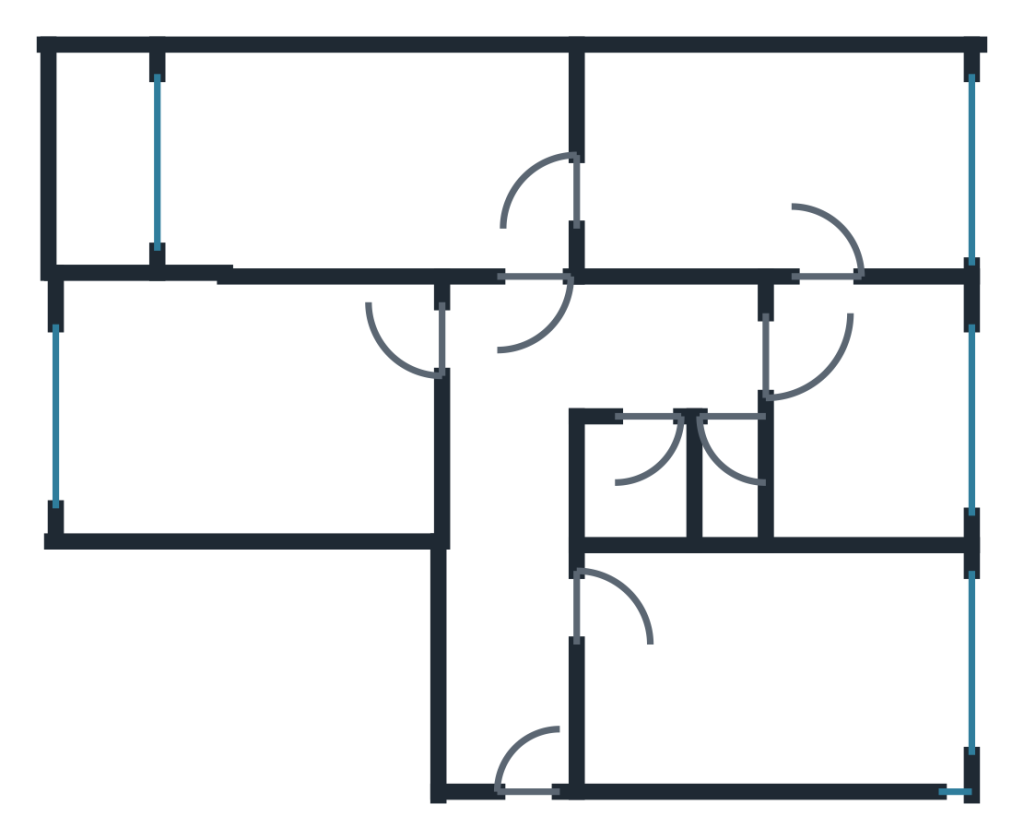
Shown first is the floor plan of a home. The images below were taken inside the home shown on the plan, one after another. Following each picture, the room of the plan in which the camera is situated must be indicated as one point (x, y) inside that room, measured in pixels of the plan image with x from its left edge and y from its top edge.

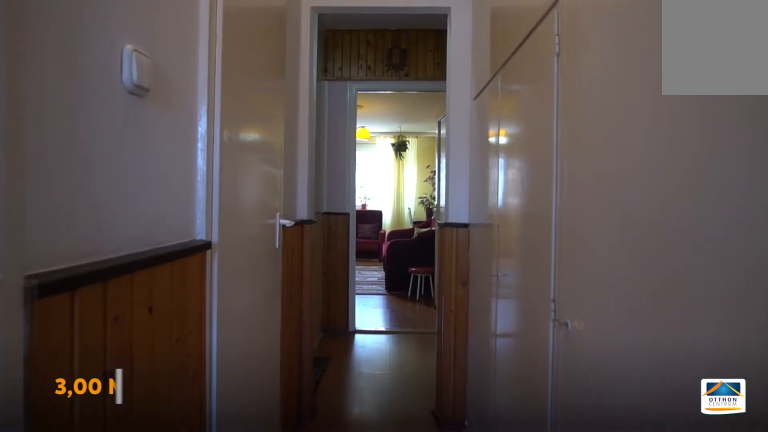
(659, 342)
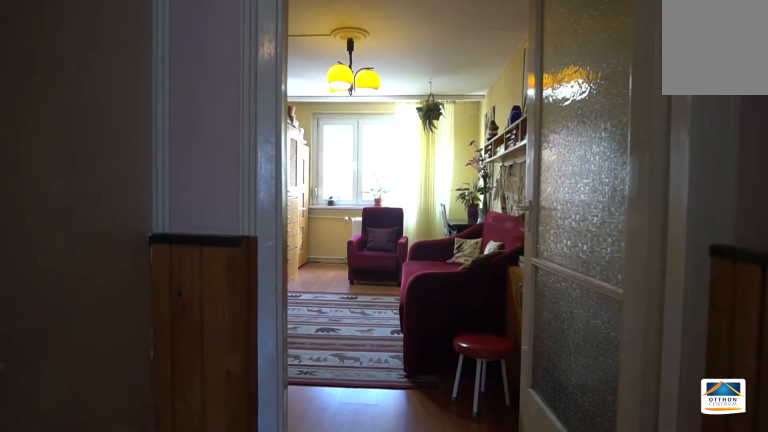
(659, 342)
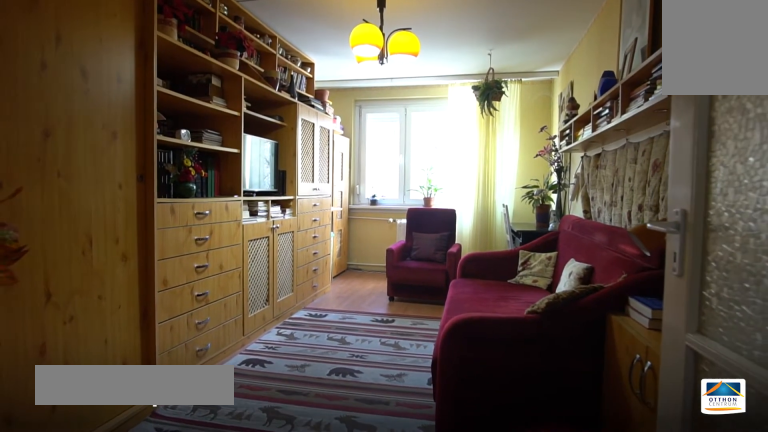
(232, 416)
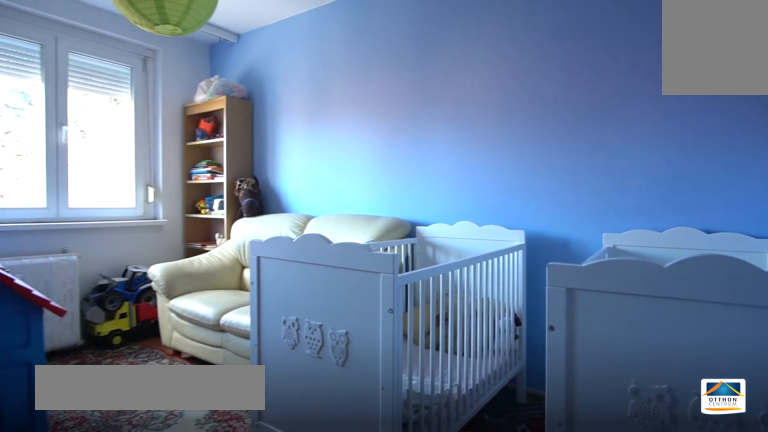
(792, 666)
